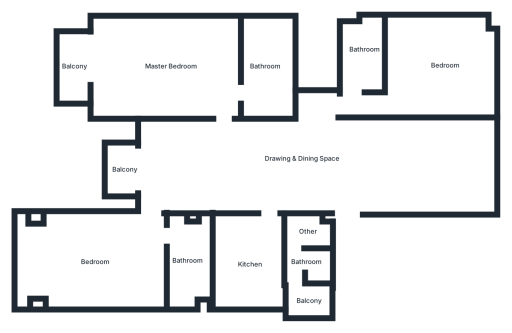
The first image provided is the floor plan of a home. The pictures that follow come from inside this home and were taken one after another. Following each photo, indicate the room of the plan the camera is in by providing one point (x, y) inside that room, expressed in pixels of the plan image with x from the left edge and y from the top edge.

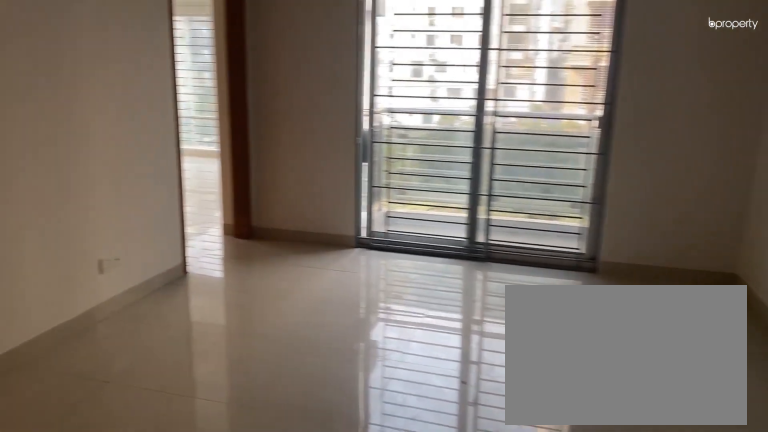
(190, 161)
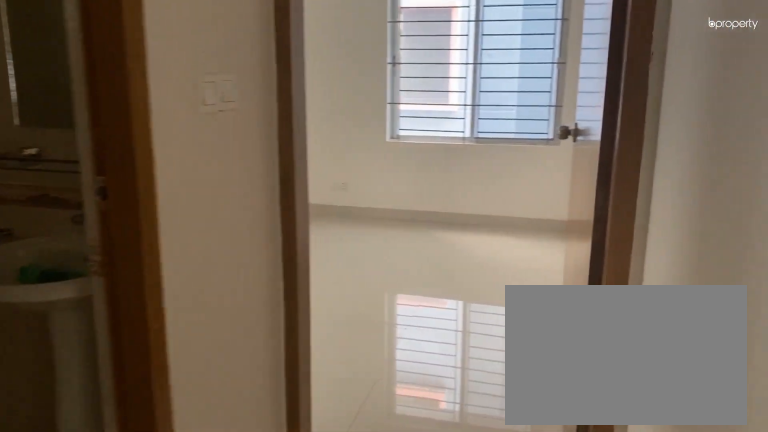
(369, 104)
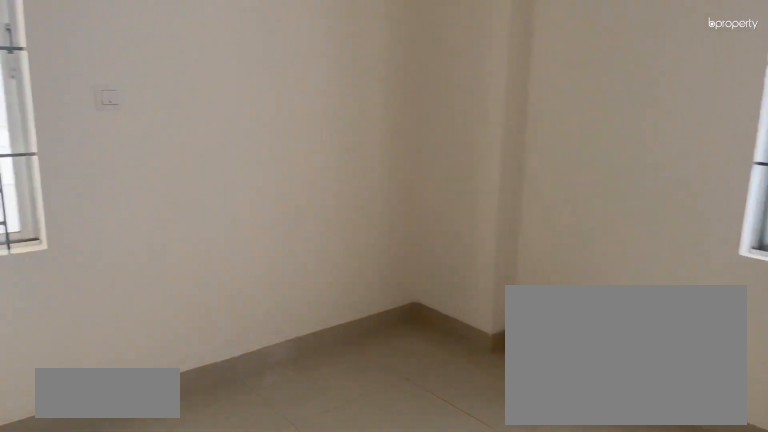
(425, 66)
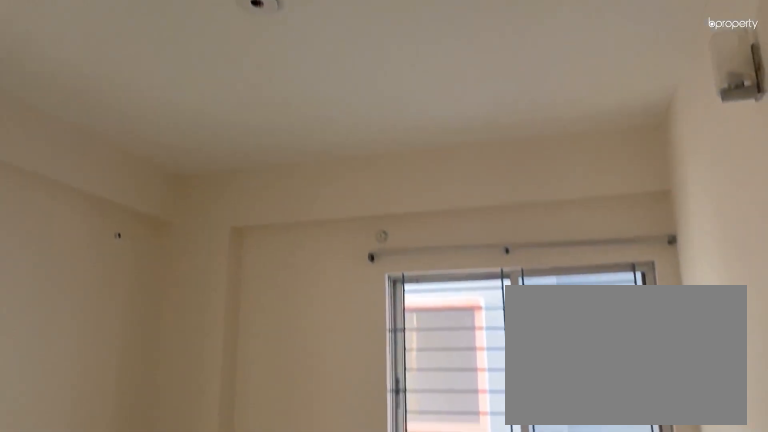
(425, 66)
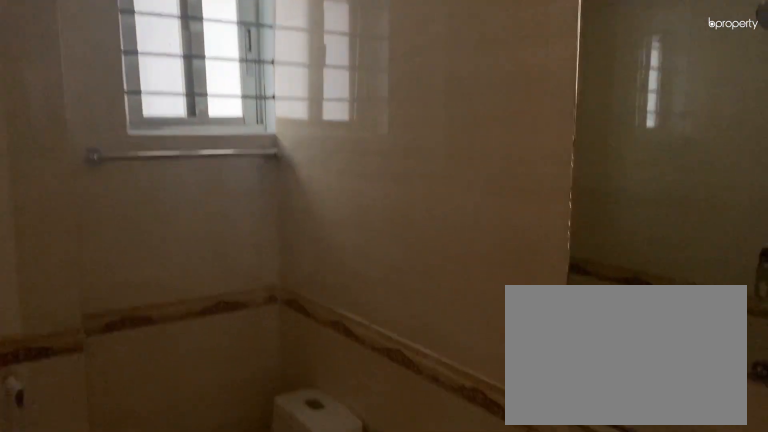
(362, 60)
